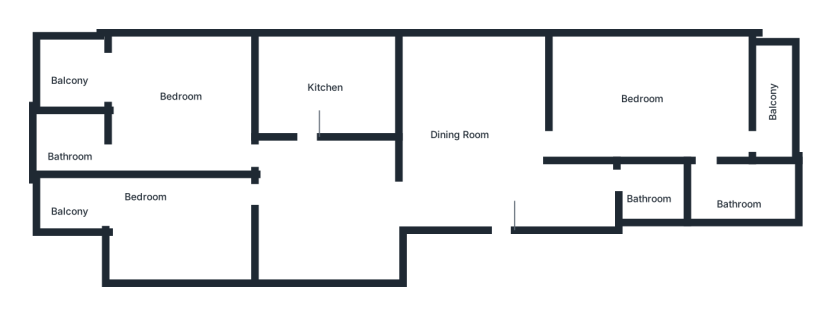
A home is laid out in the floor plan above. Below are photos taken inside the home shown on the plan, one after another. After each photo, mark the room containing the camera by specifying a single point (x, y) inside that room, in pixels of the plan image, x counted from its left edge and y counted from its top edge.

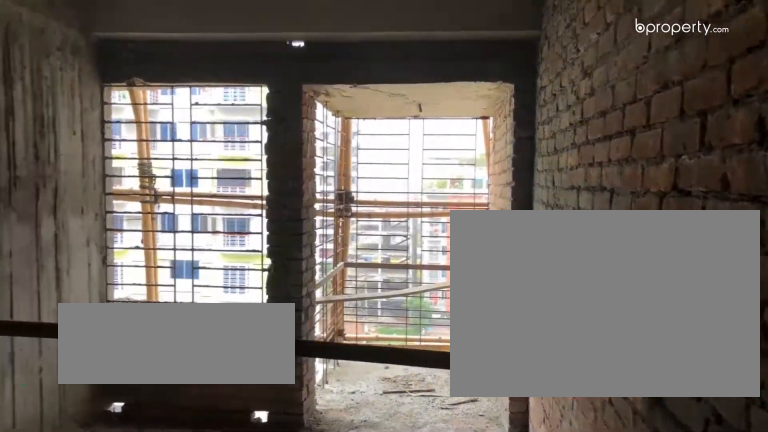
(170, 223)
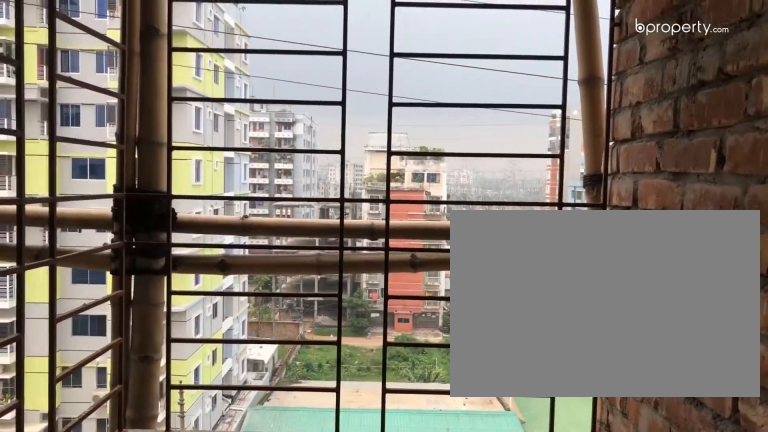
(76, 201)
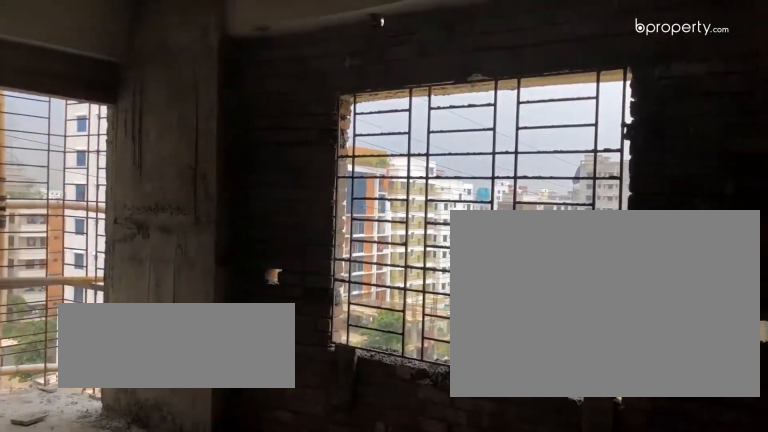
(176, 102)
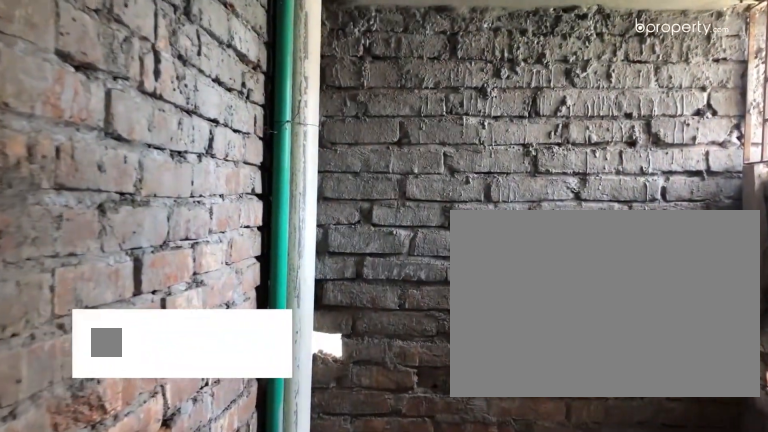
(86, 152)
